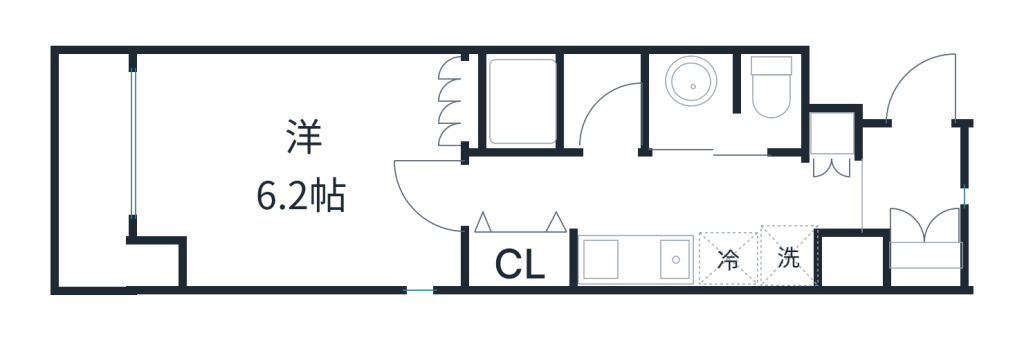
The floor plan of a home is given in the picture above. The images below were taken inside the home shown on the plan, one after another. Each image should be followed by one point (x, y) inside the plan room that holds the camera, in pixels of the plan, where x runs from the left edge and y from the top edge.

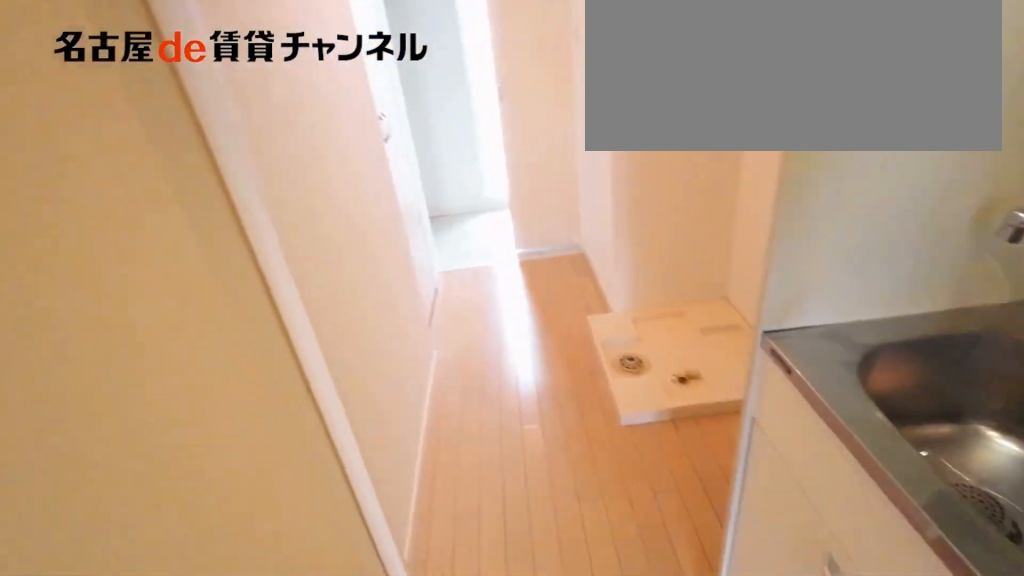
(662, 260)
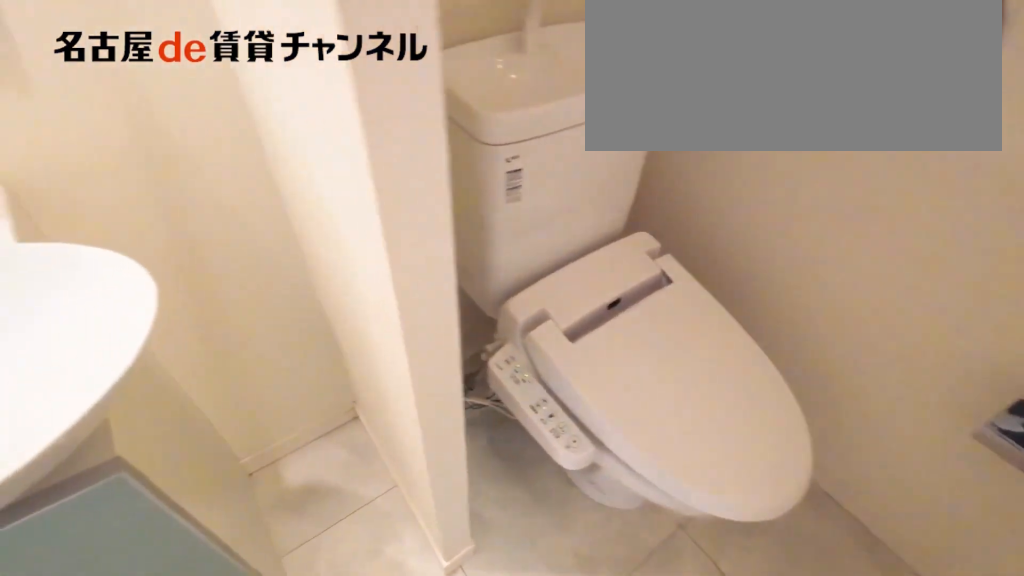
(725, 103)
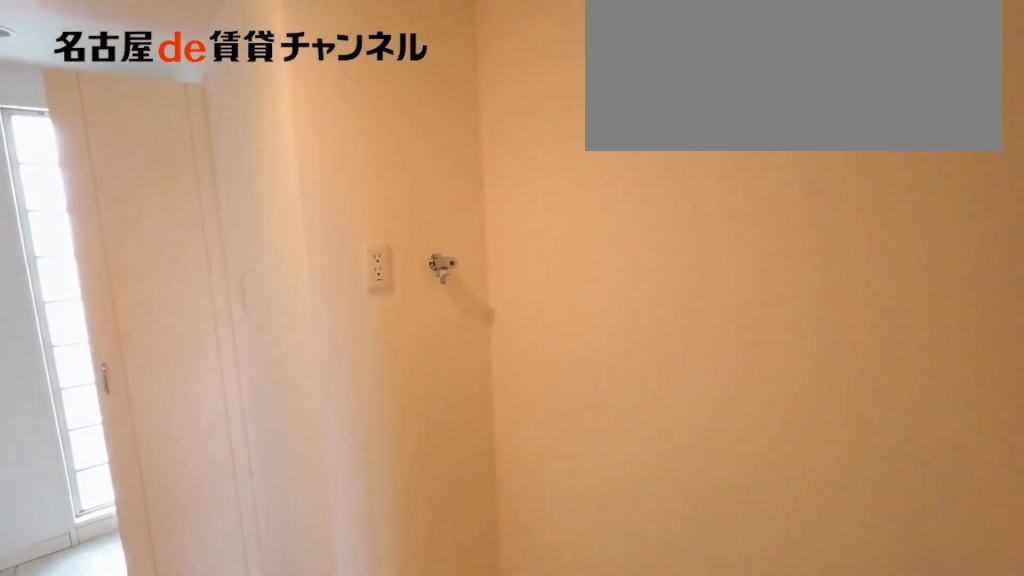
(790, 255)
